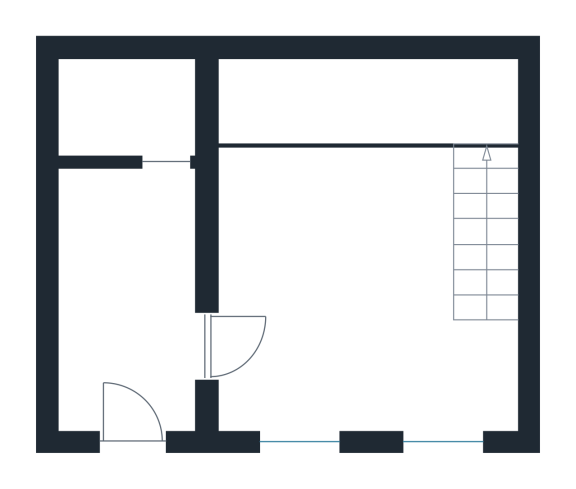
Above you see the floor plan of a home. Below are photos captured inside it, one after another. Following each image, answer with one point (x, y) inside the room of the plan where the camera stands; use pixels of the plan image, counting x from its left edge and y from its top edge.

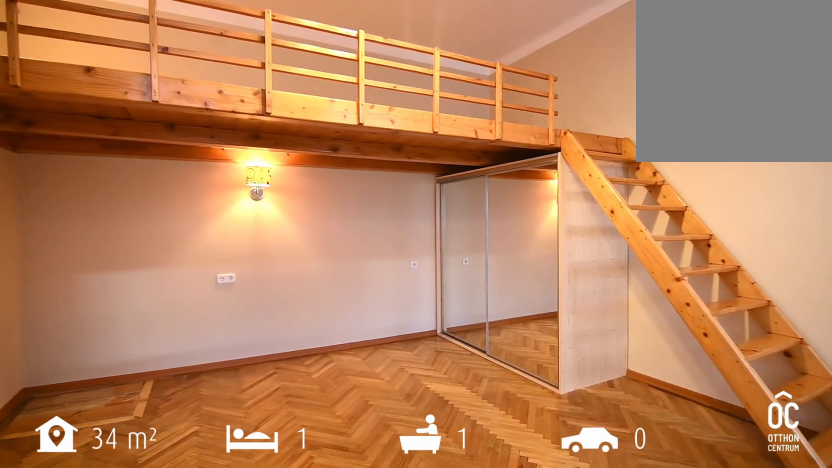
(366, 258)
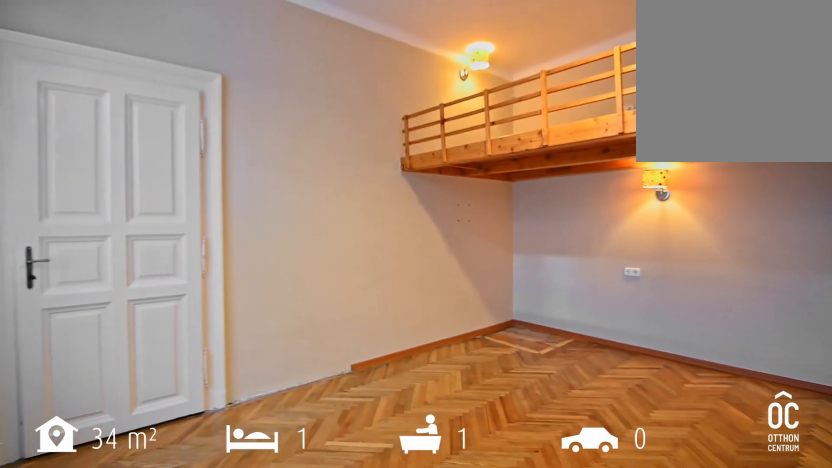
(366, 258)
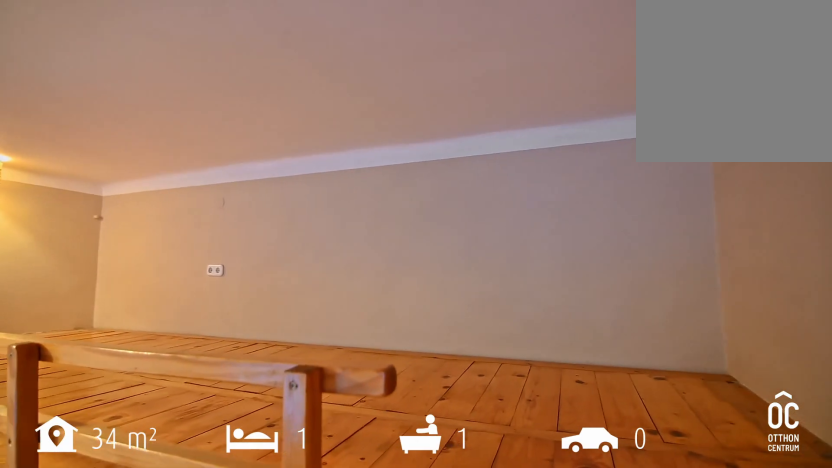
(361, 100)
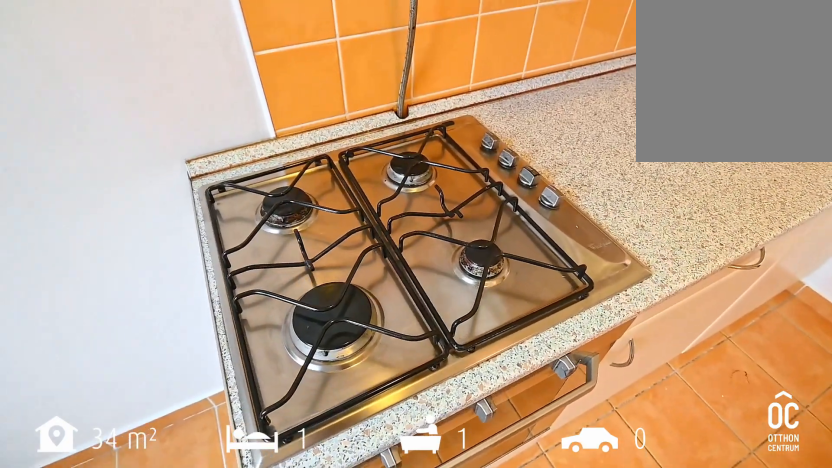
(123, 292)
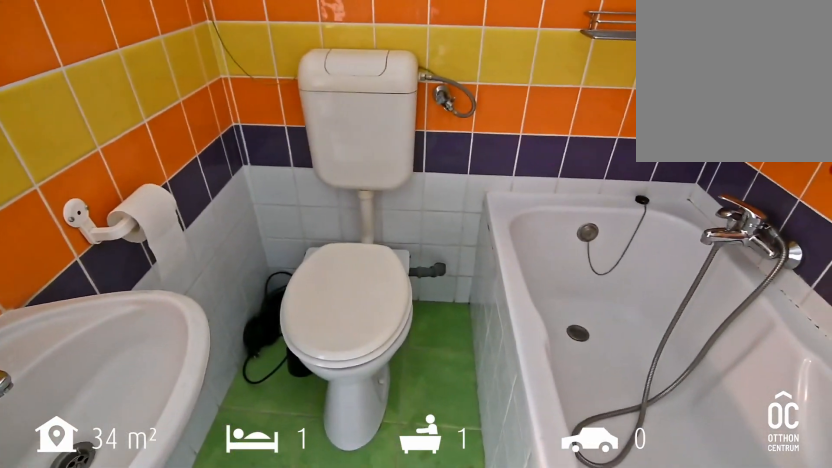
(123, 106)
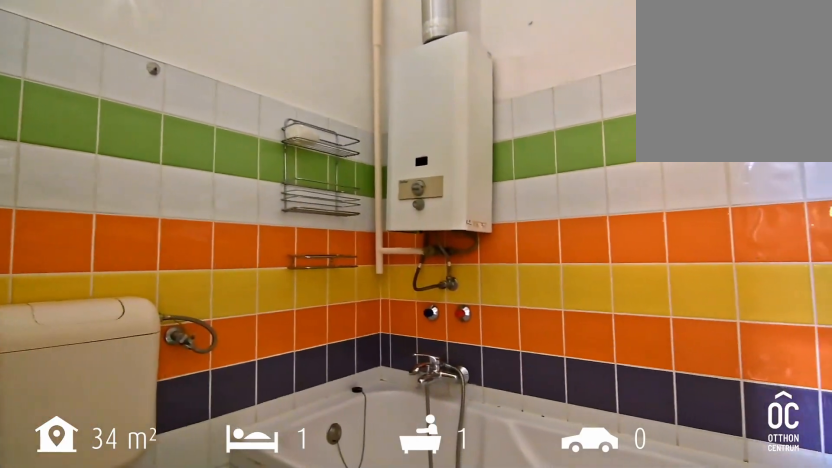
(123, 106)
